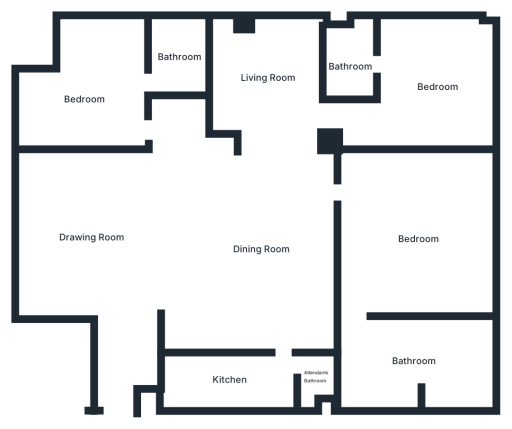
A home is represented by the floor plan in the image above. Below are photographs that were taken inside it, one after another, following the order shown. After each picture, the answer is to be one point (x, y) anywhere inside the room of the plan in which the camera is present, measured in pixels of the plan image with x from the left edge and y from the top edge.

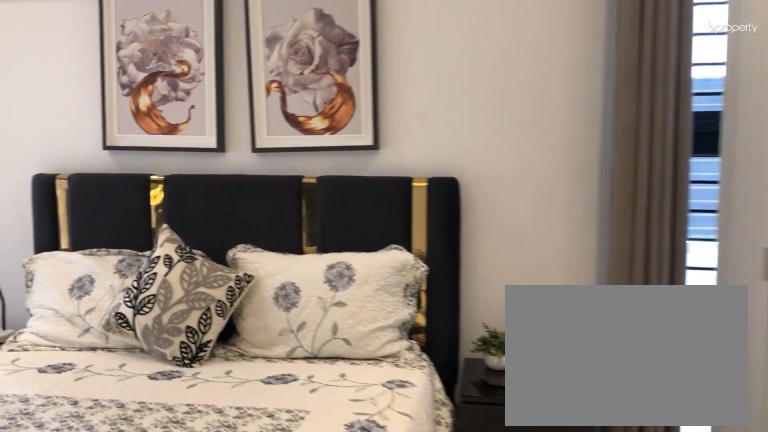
(438, 86)
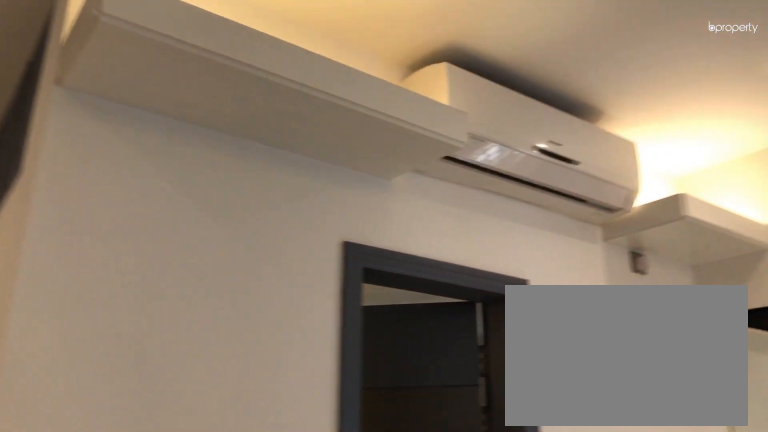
(437, 86)
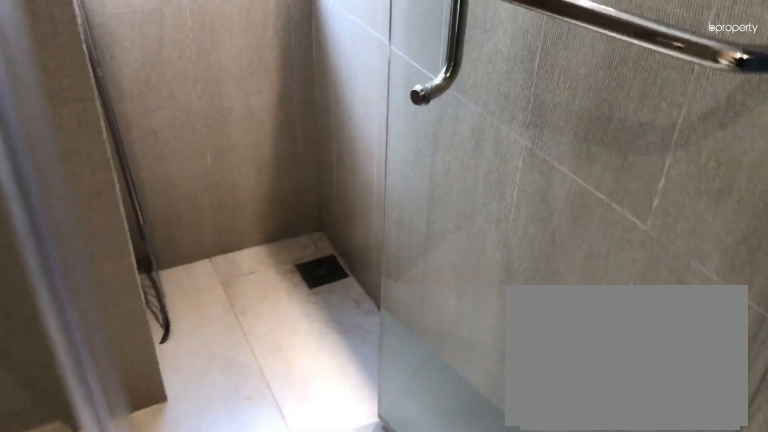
(349, 65)
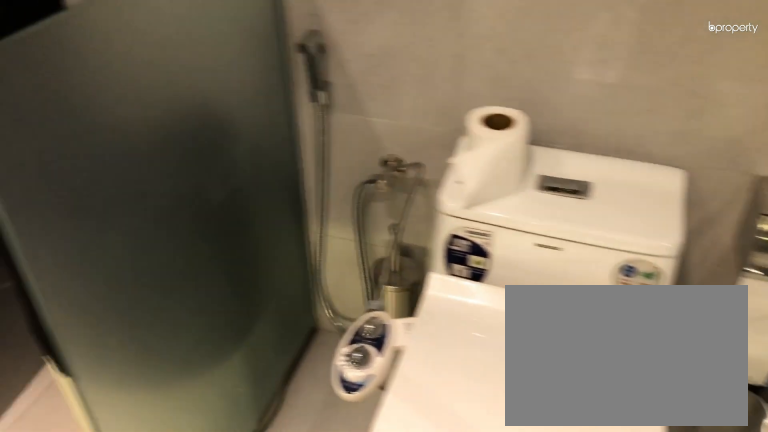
(413, 361)
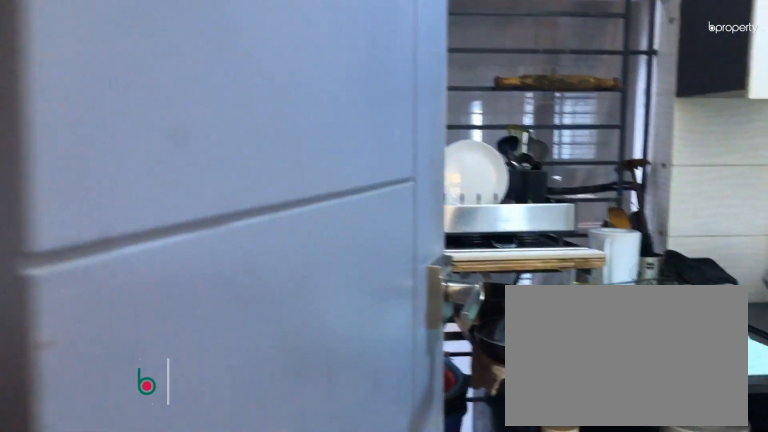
(232, 380)
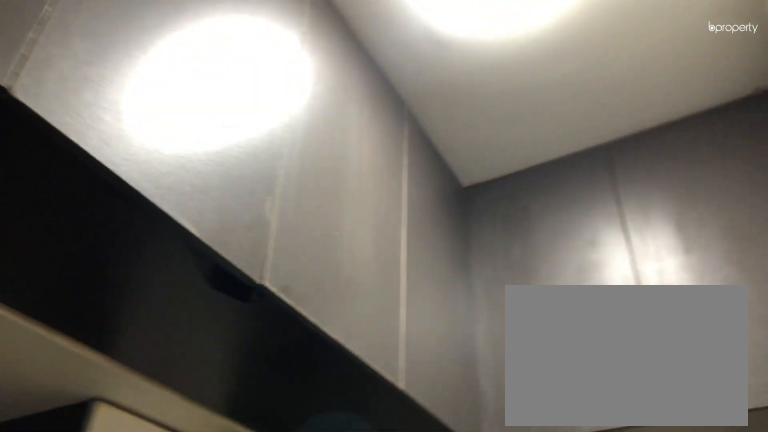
(232, 380)
